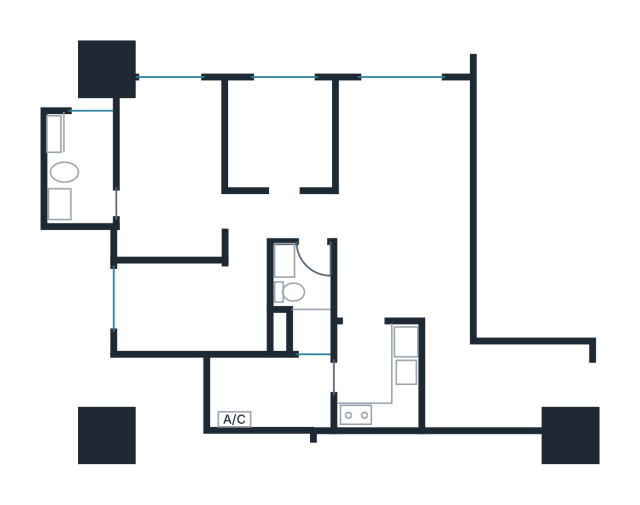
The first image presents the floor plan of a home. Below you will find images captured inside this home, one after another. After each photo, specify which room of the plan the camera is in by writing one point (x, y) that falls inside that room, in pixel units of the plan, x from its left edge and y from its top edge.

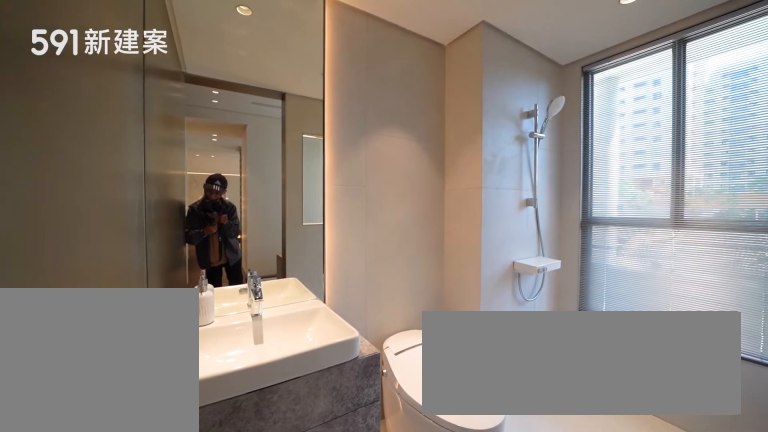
(79, 168)
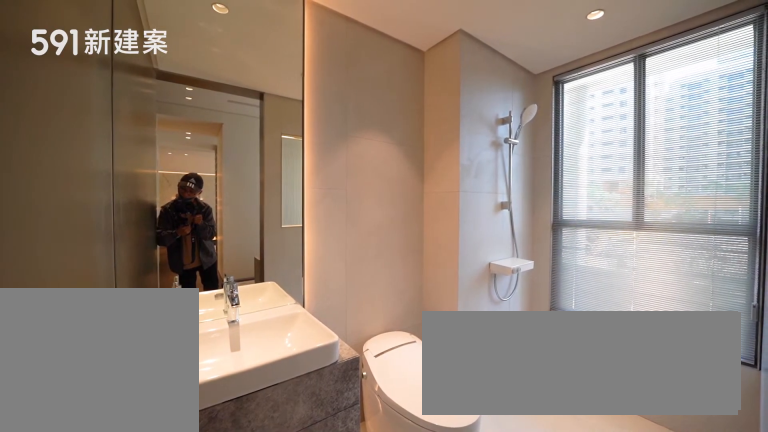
(79, 168)
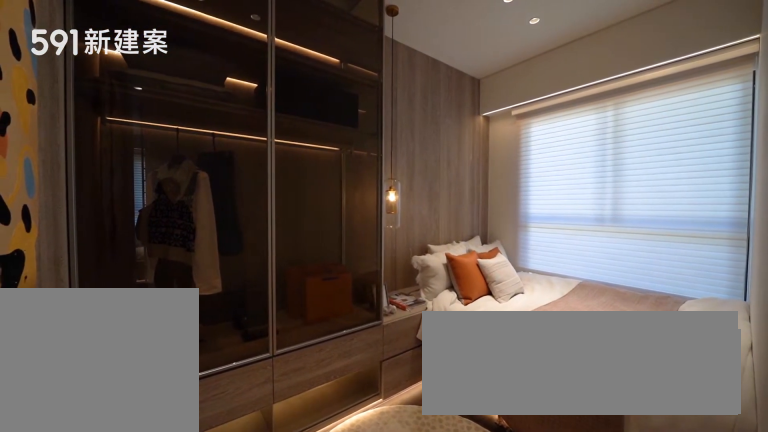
(193, 304)
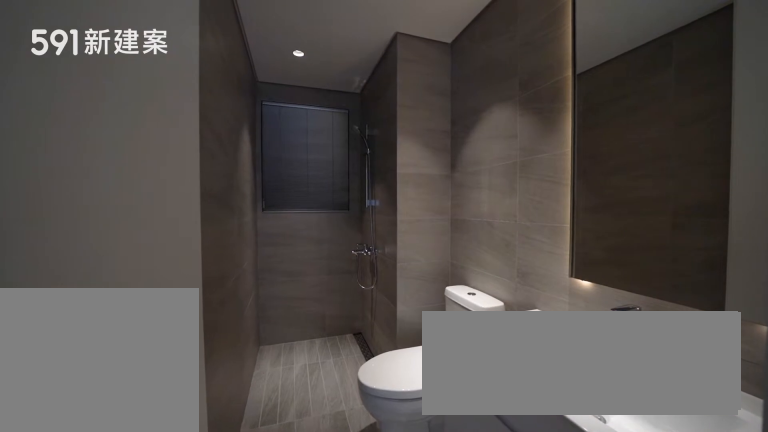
(304, 296)
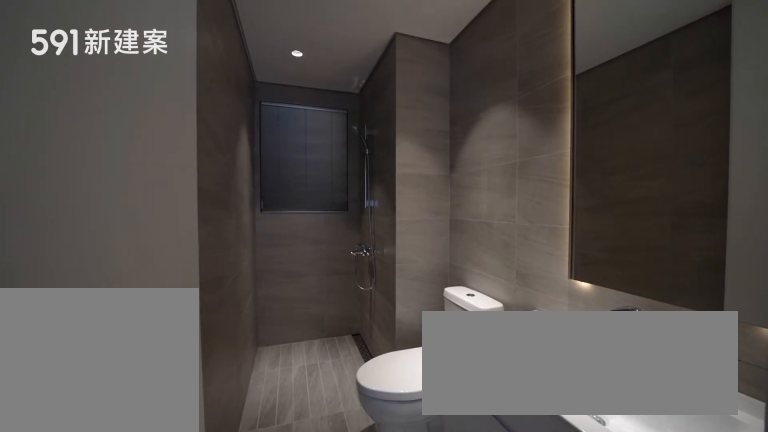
(304, 296)
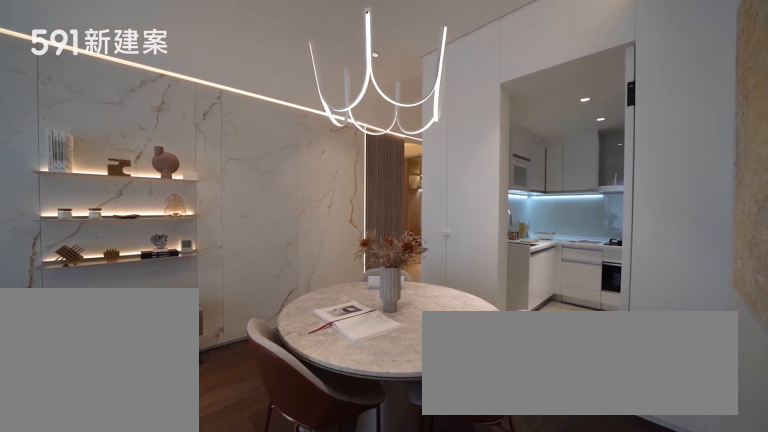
(406, 279)
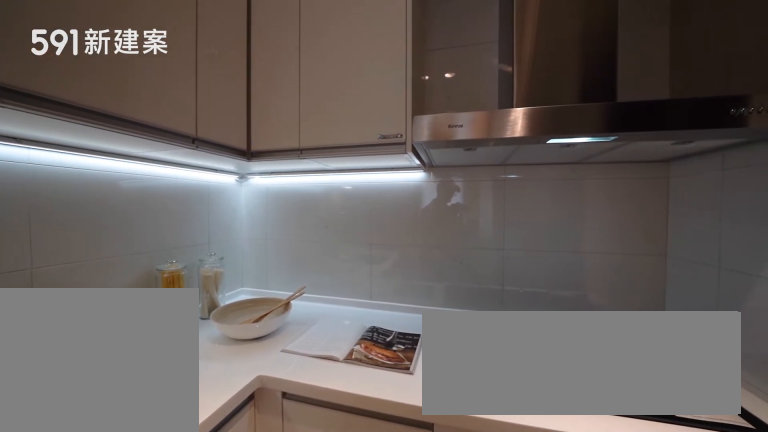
(379, 380)
